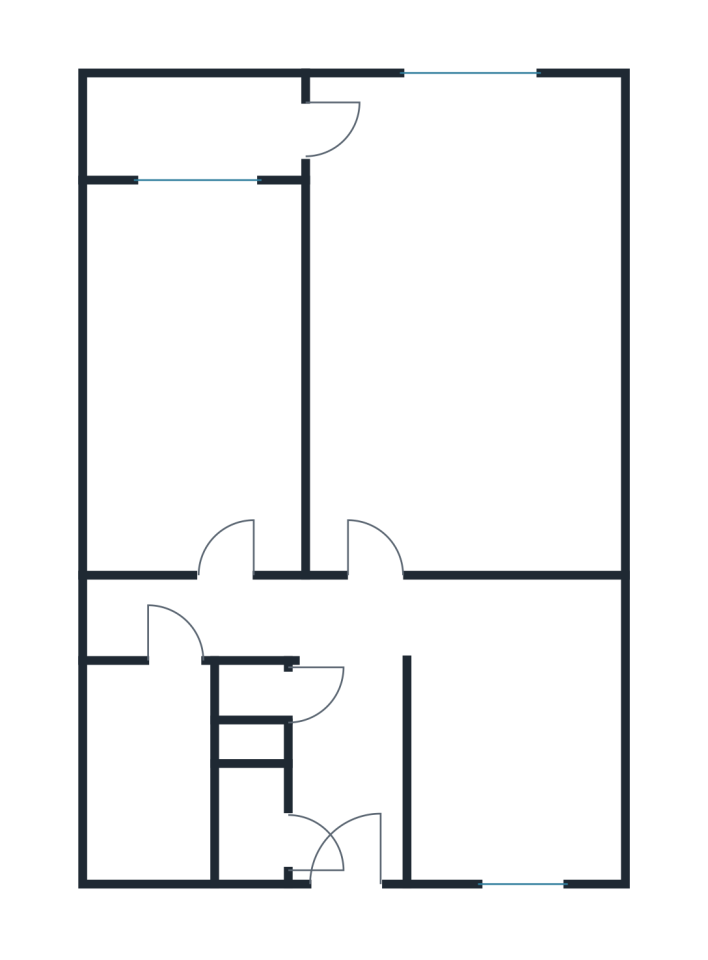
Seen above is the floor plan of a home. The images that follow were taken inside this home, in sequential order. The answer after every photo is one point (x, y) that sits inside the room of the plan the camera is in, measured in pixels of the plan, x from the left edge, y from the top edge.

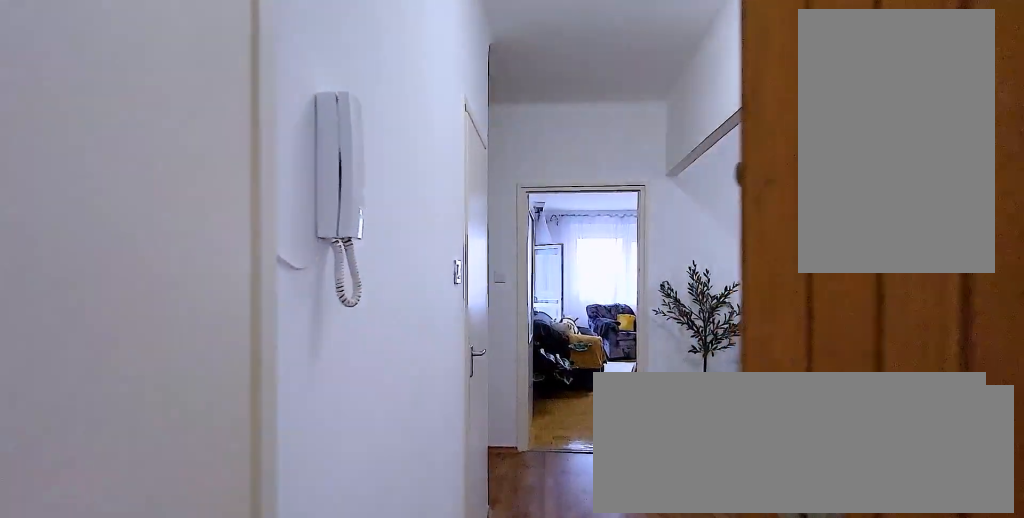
(346, 767)
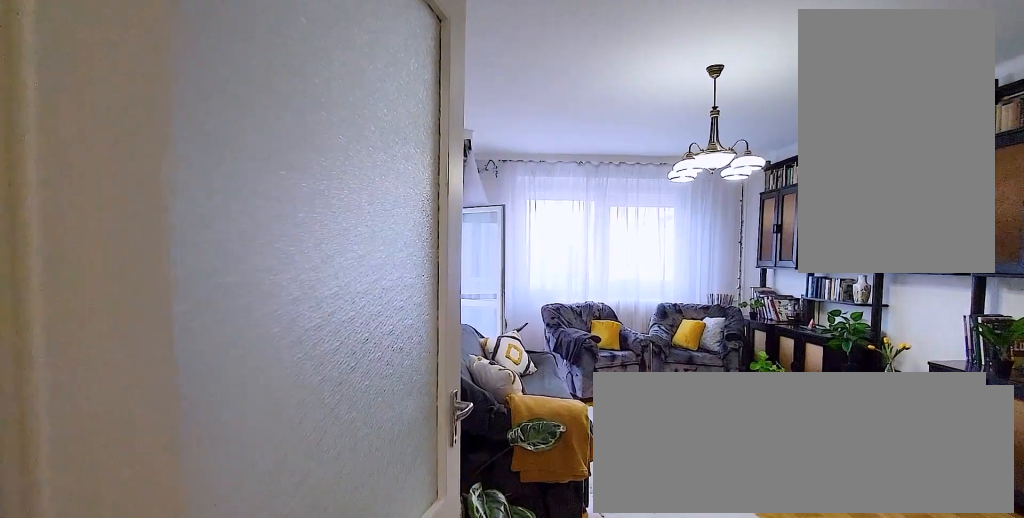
(473, 362)
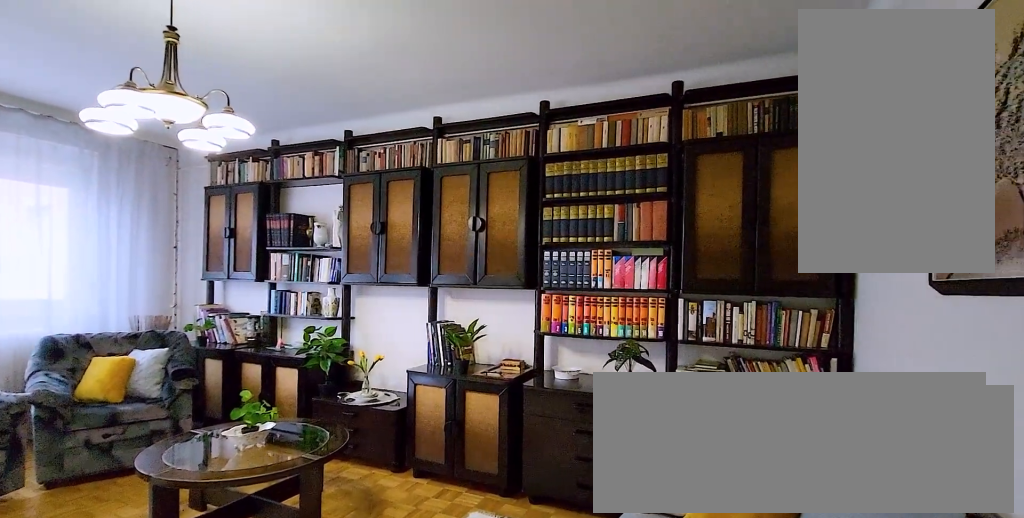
(473, 363)
